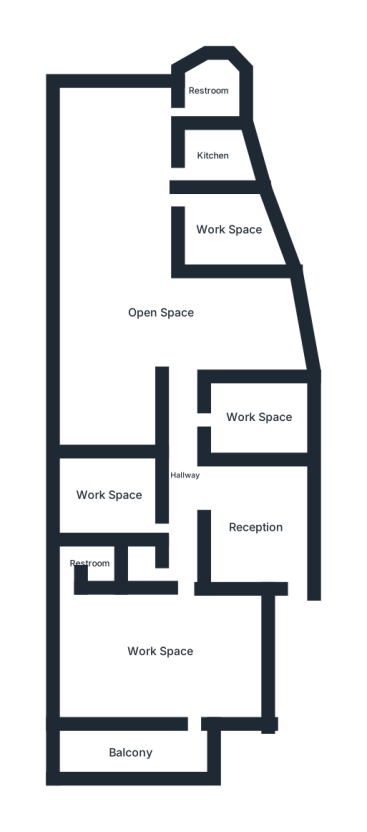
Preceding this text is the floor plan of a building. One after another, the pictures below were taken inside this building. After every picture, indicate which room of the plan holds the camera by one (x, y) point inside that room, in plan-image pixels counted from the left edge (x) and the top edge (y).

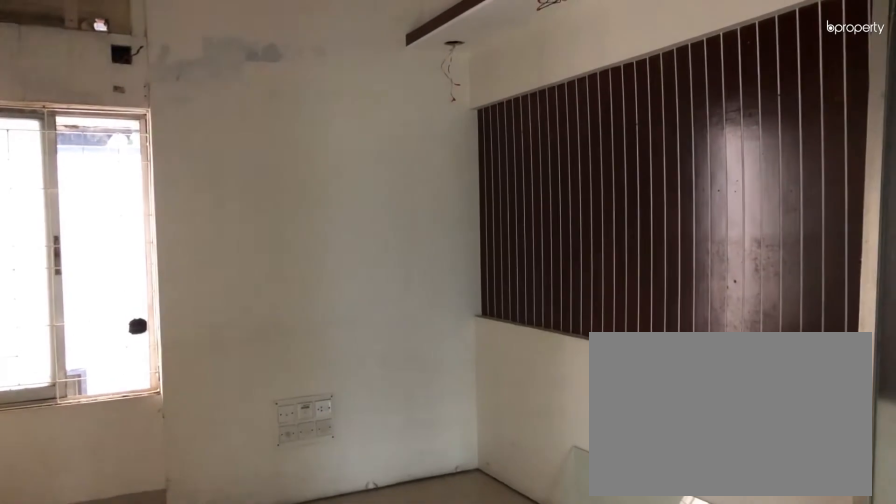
(110, 498)
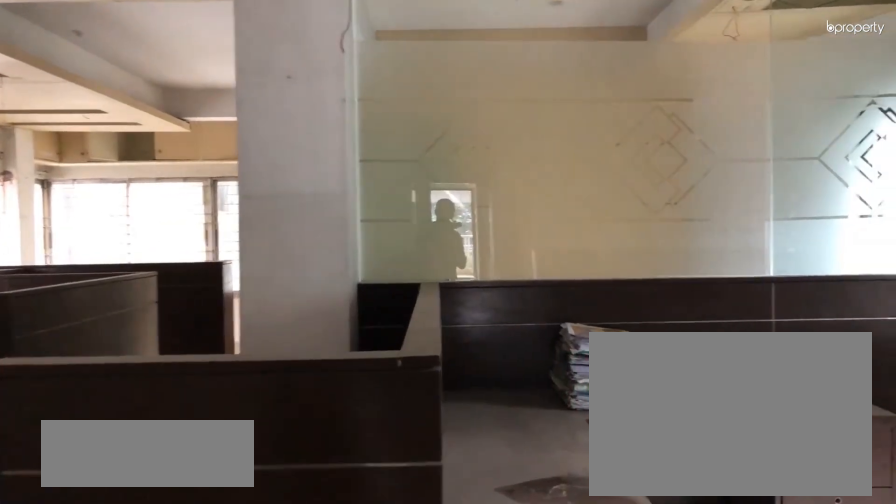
(160, 314)
